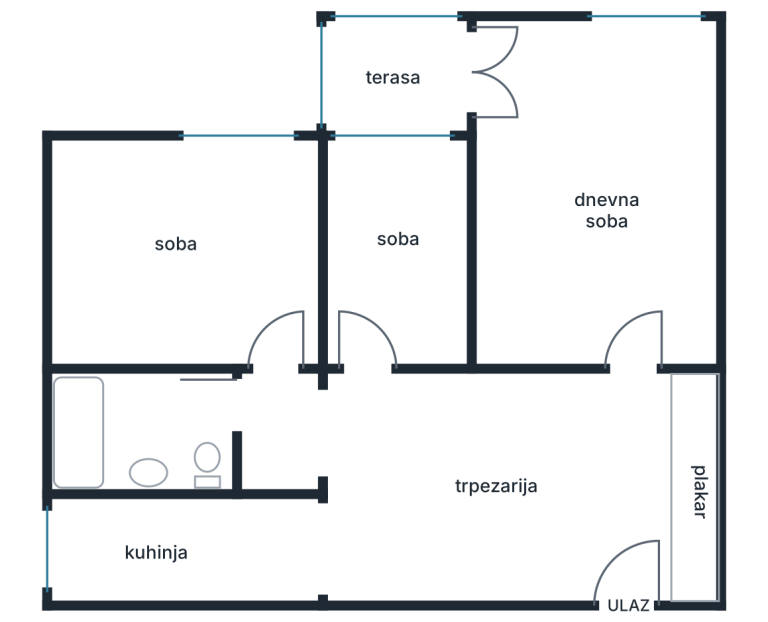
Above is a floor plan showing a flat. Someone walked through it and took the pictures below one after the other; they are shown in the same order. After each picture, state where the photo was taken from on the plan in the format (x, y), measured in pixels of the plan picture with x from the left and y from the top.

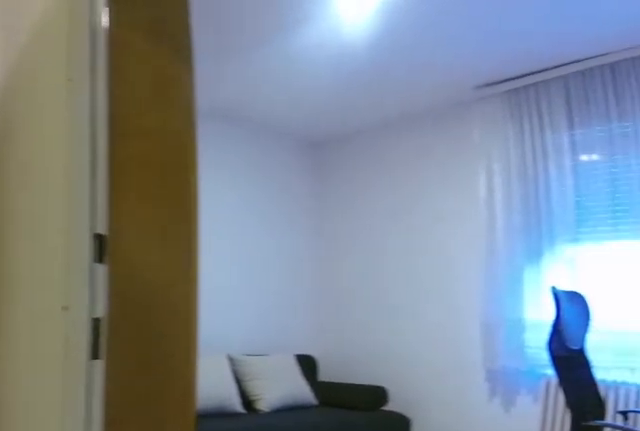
(314, 414)
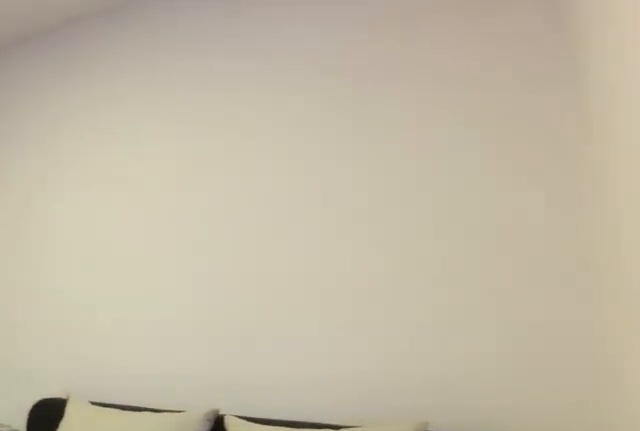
(234, 160)
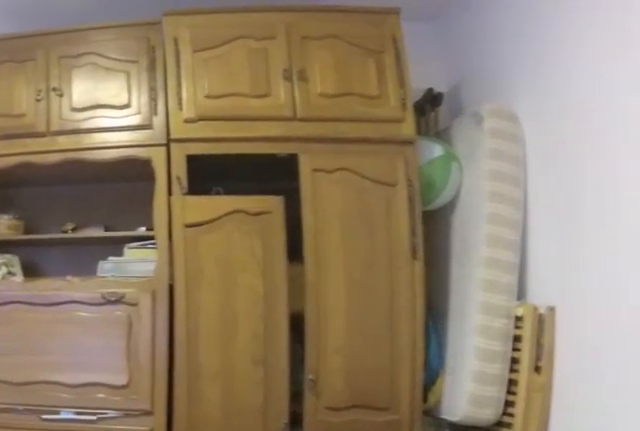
(183, 169)
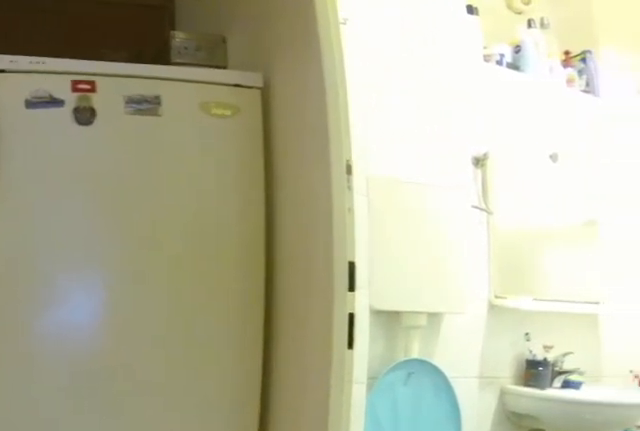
(277, 336)
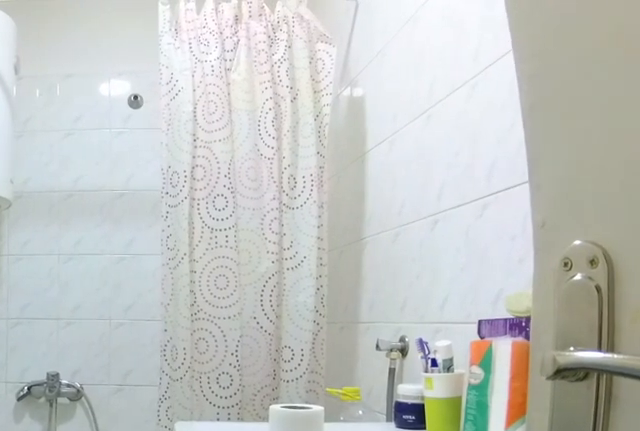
(251, 406)
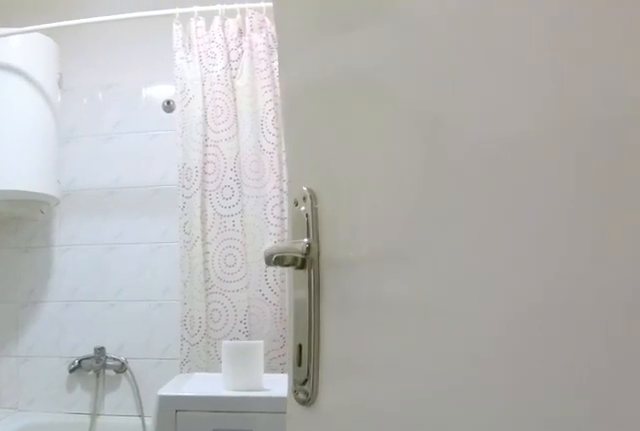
(260, 386)
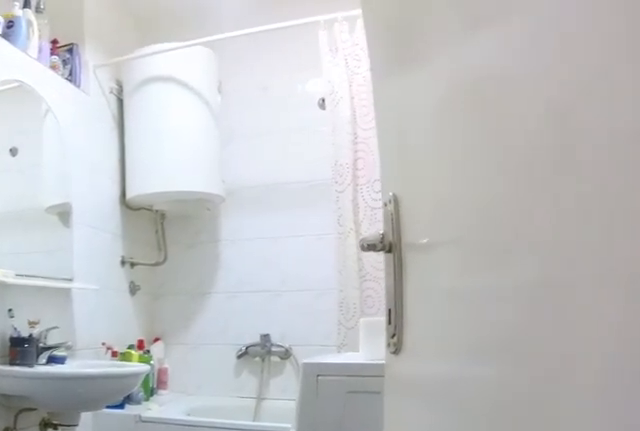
(257, 382)
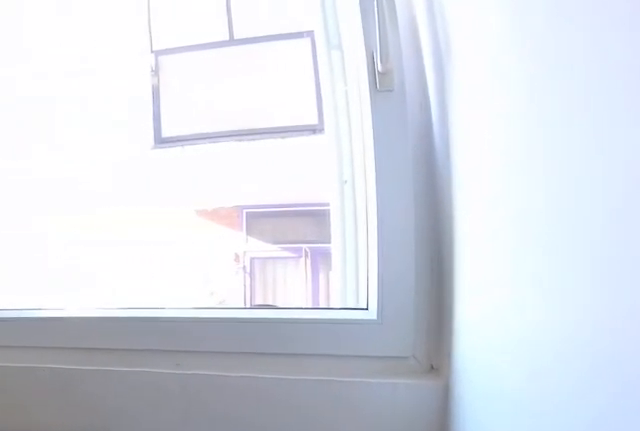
(143, 544)
